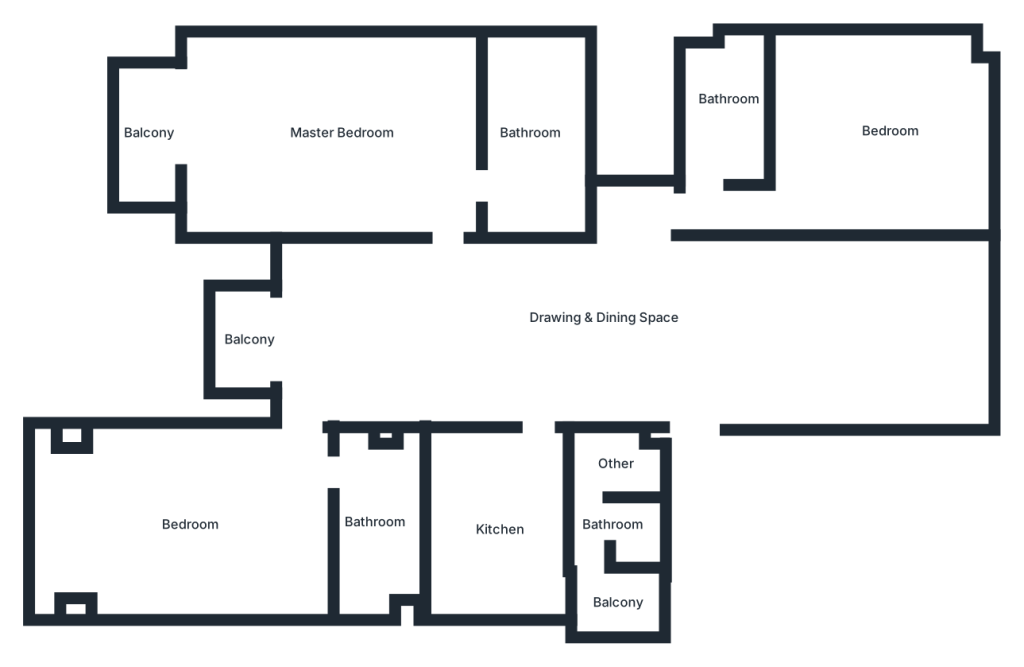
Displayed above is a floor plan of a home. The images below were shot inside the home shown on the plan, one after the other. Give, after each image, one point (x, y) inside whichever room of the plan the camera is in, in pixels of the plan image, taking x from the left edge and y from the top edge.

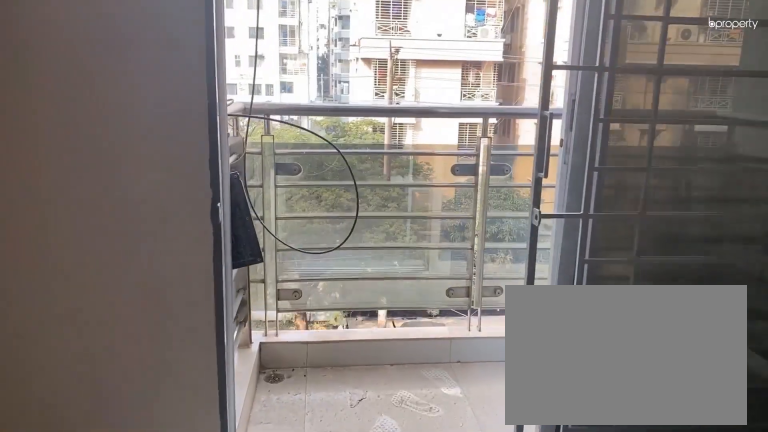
(369, 345)
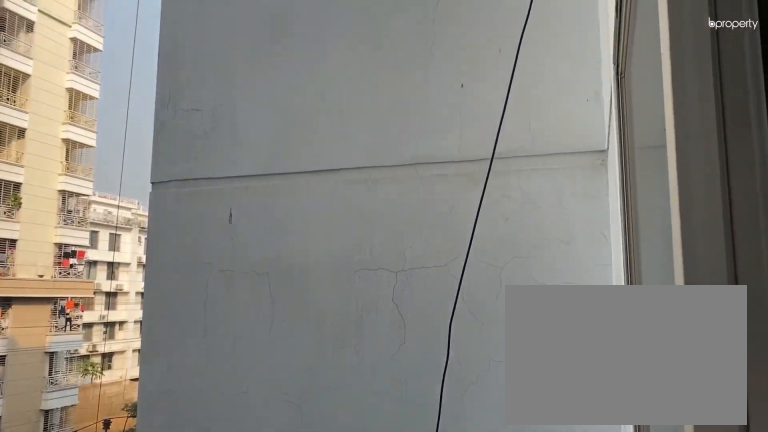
(251, 344)
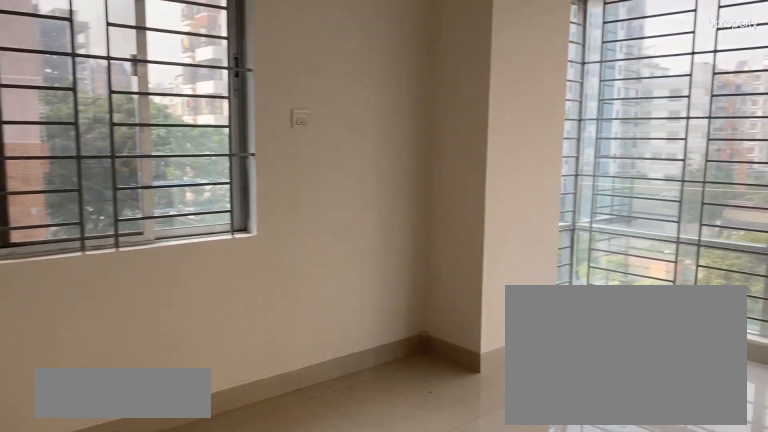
(201, 539)
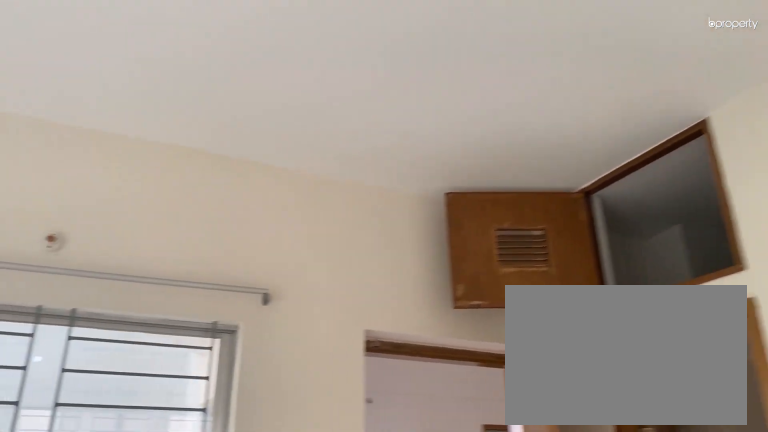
(201, 539)
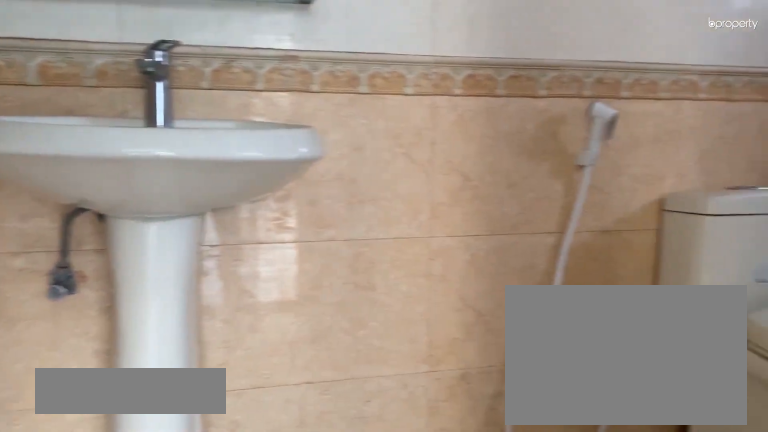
(387, 525)
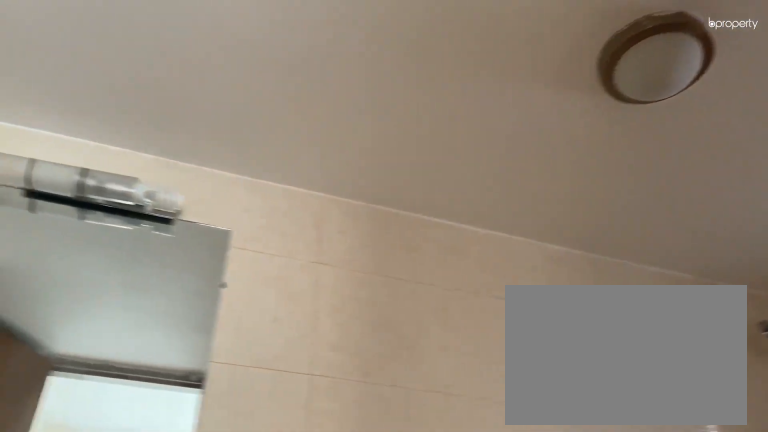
(387, 525)
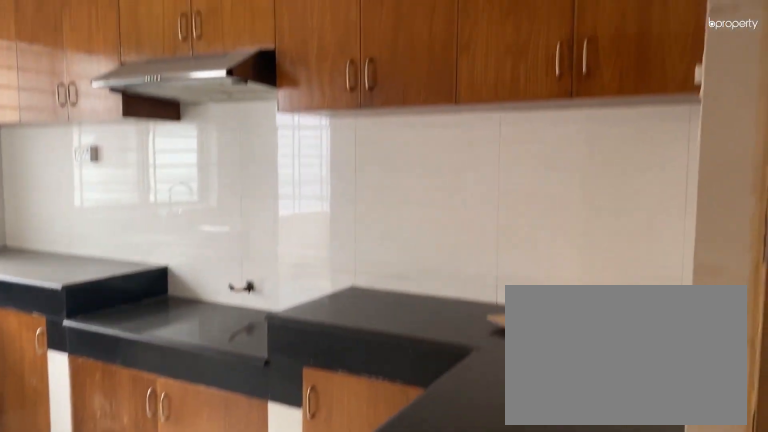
(512, 535)
